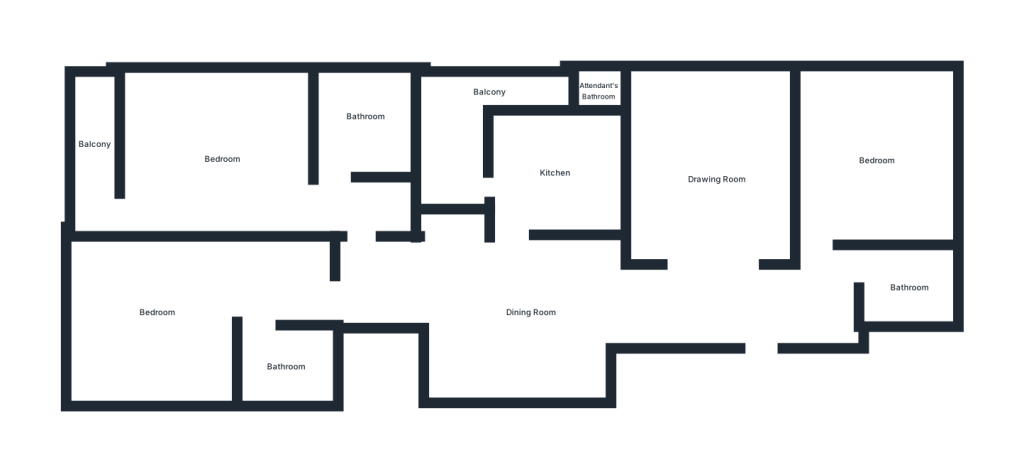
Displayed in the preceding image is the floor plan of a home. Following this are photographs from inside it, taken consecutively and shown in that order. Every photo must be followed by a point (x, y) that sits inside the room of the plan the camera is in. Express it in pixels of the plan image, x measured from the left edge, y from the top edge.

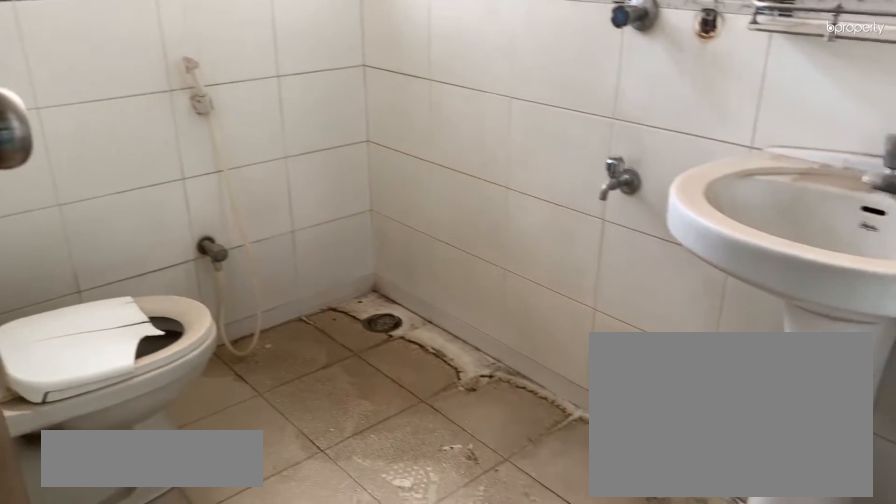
(910, 287)
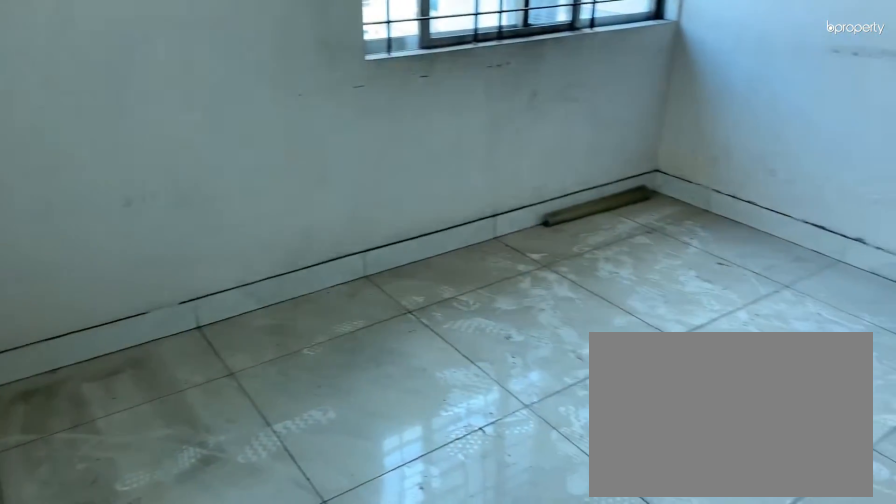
(878, 155)
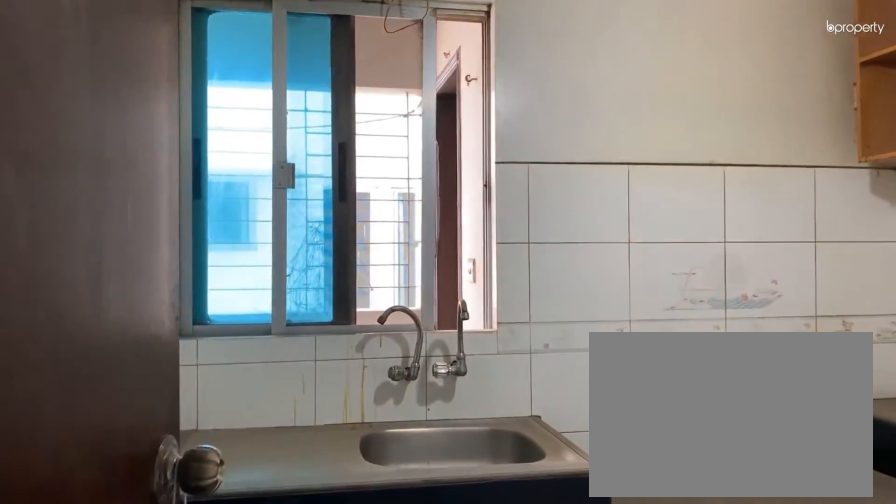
(554, 174)
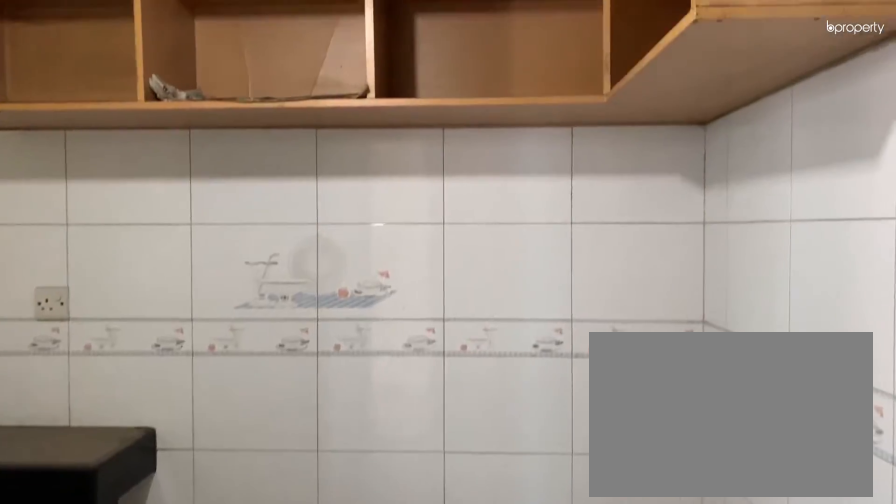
(554, 174)
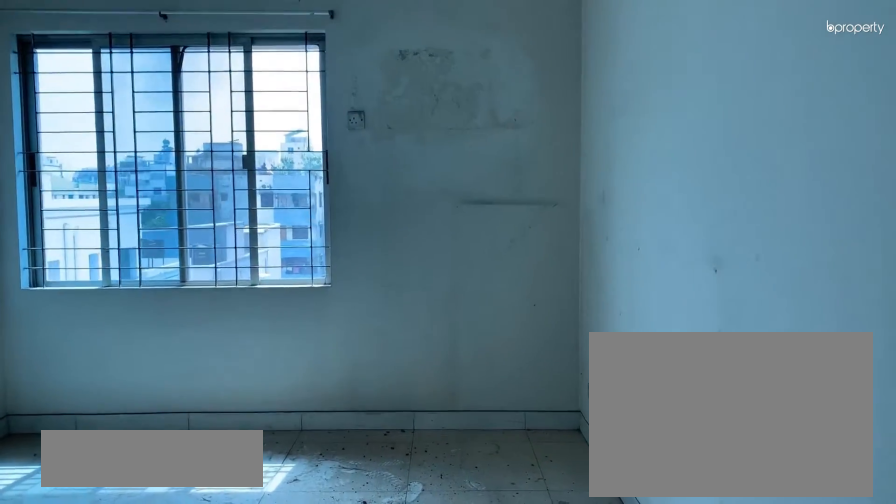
(154, 332)
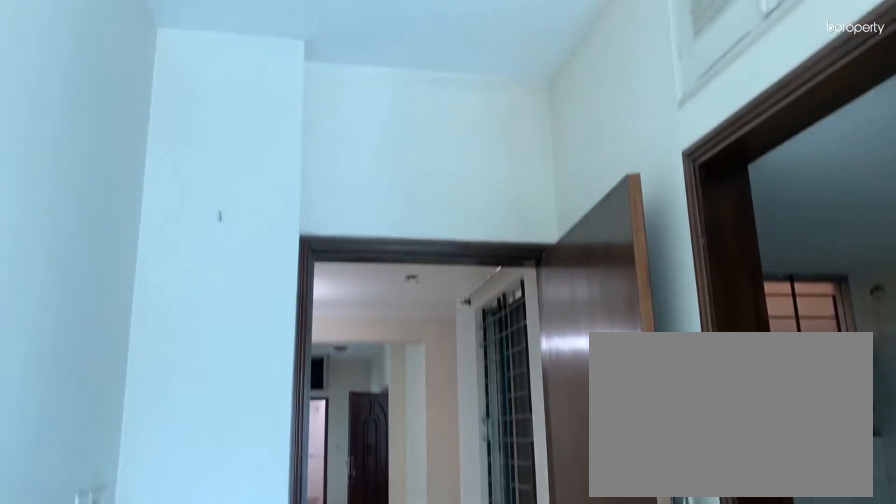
(154, 332)
